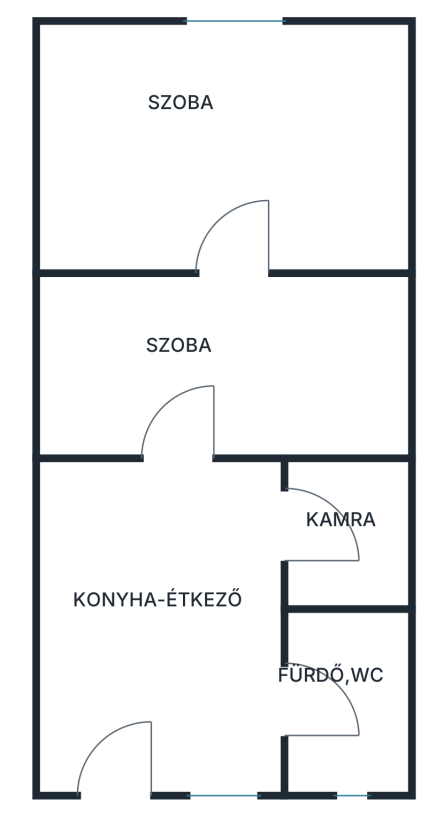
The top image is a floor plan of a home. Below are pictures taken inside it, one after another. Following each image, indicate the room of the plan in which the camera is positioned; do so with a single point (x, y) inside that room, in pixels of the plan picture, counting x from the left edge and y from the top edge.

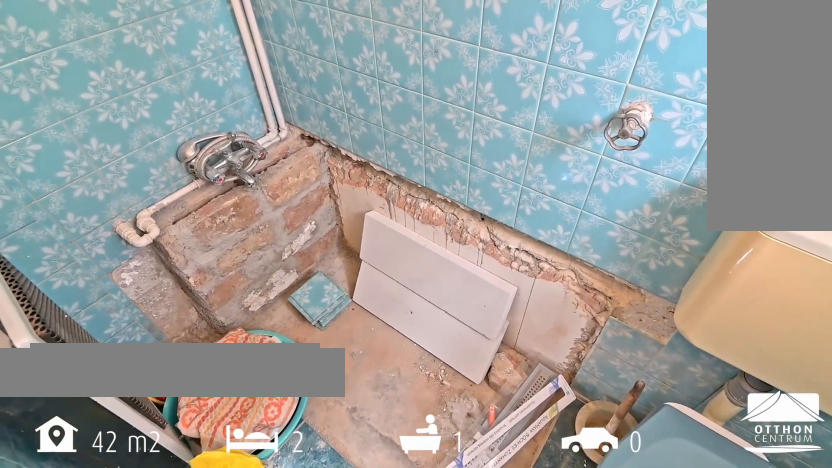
(349, 693)
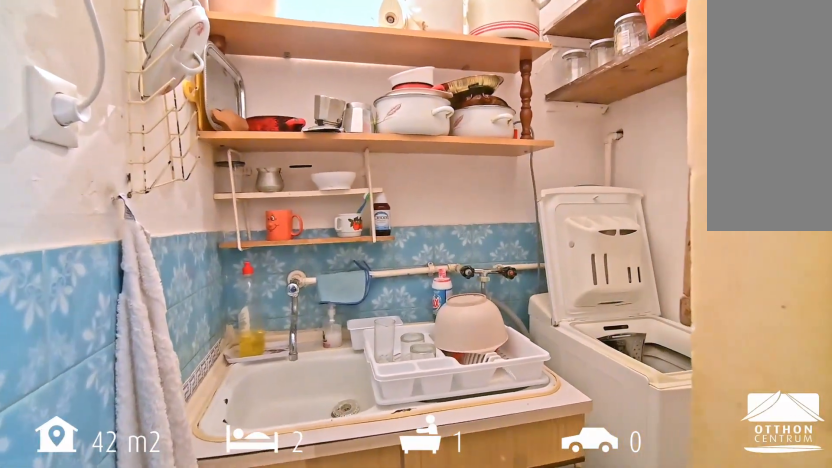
(354, 532)
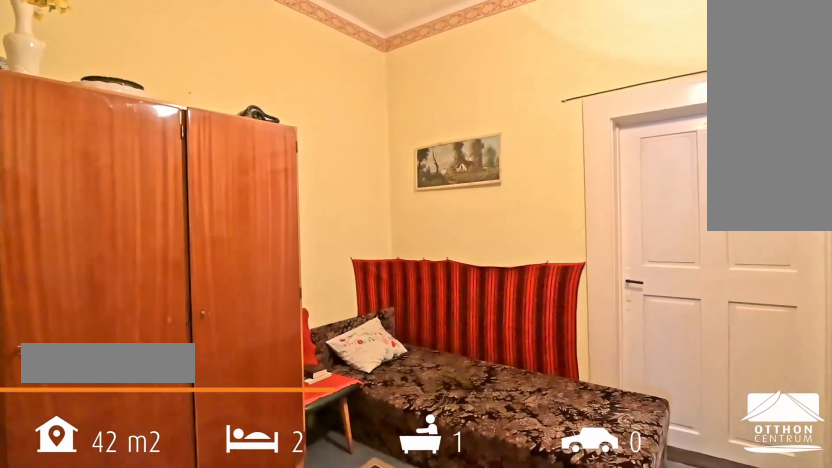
(215, 371)
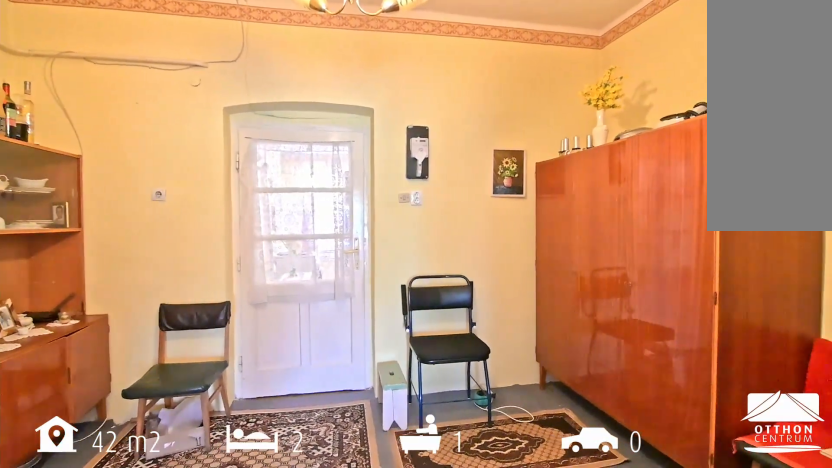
(215, 371)
